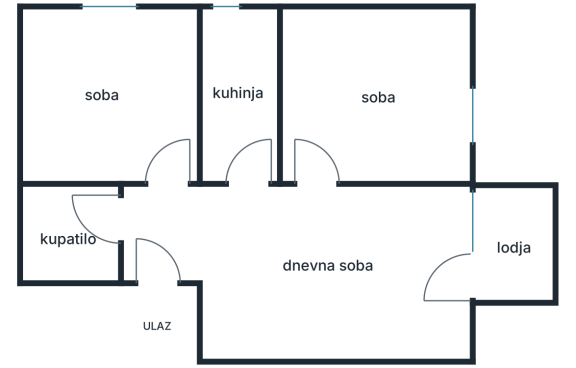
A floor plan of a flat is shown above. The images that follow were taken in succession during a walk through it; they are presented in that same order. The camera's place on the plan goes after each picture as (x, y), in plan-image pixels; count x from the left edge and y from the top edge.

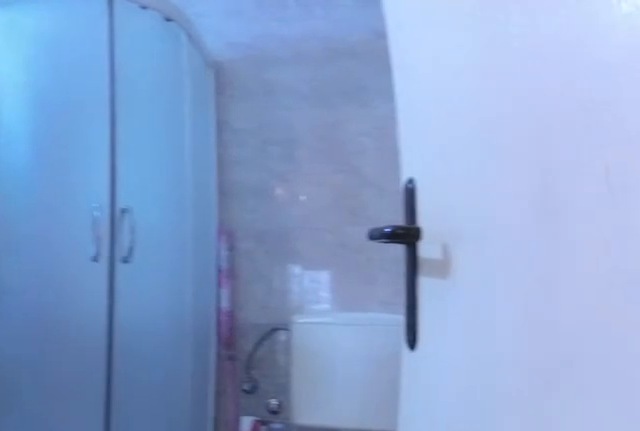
(153, 197)
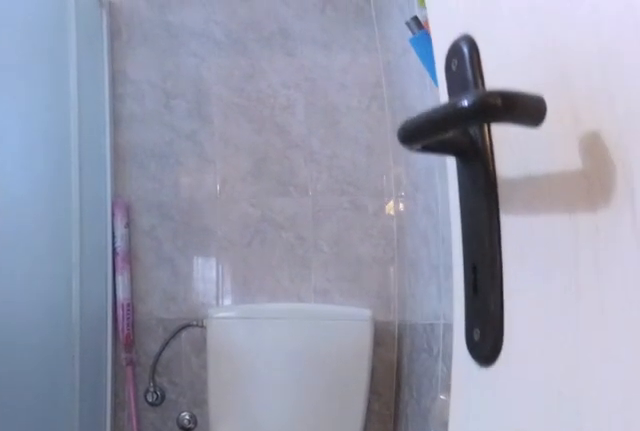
(118, 208)
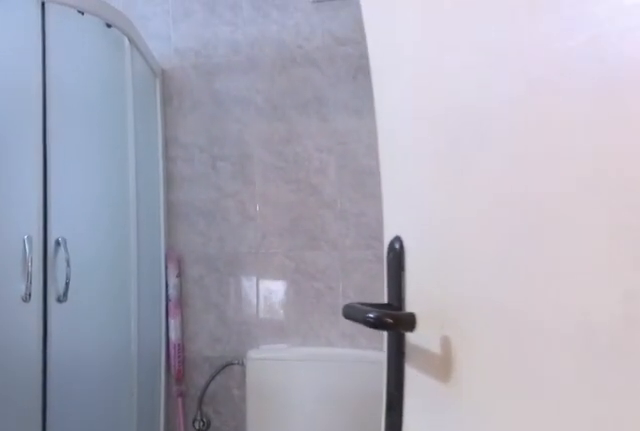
(140, 206)
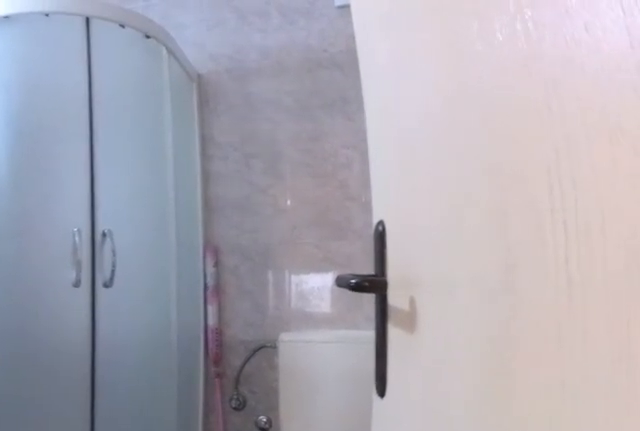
(154, 205)
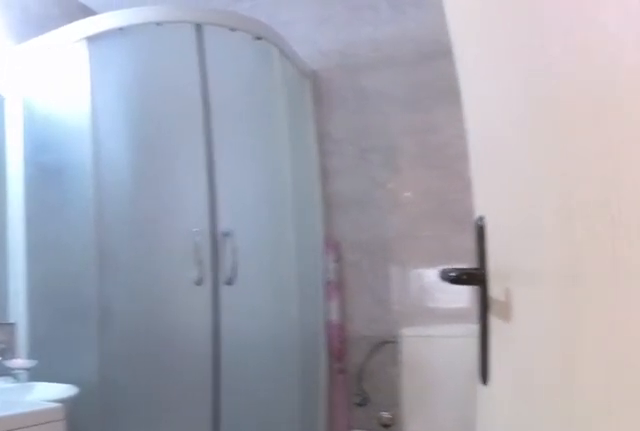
(154, 201)
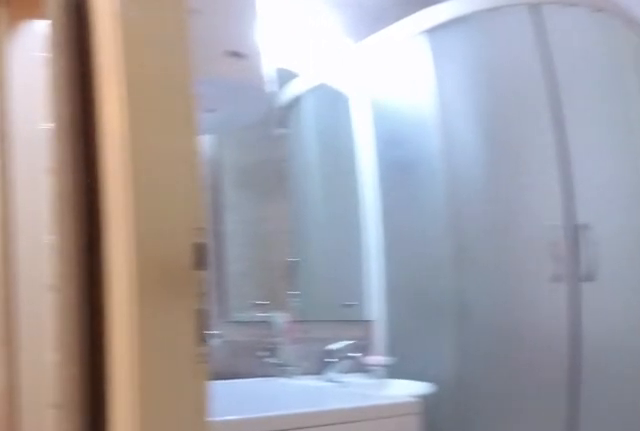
(148, 197)
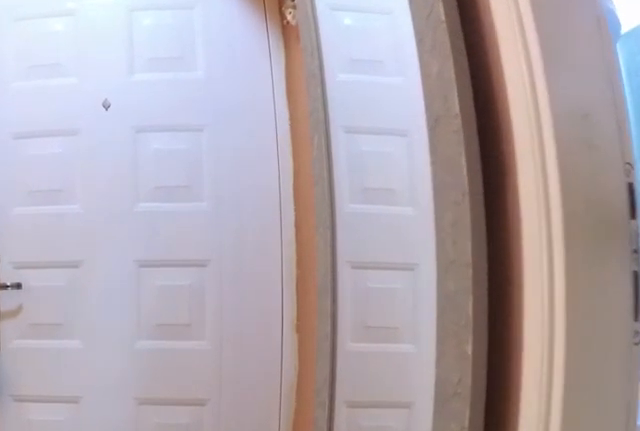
(144, 197)
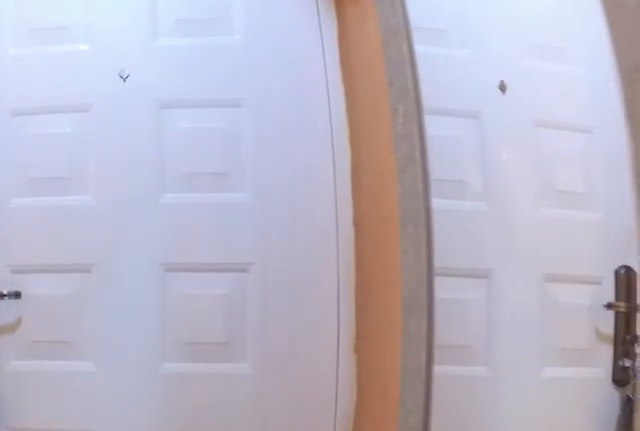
(144, 211)
